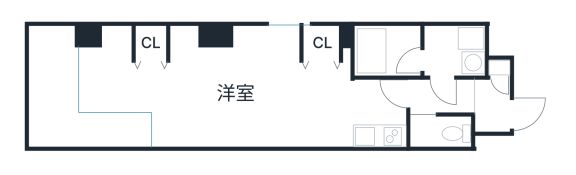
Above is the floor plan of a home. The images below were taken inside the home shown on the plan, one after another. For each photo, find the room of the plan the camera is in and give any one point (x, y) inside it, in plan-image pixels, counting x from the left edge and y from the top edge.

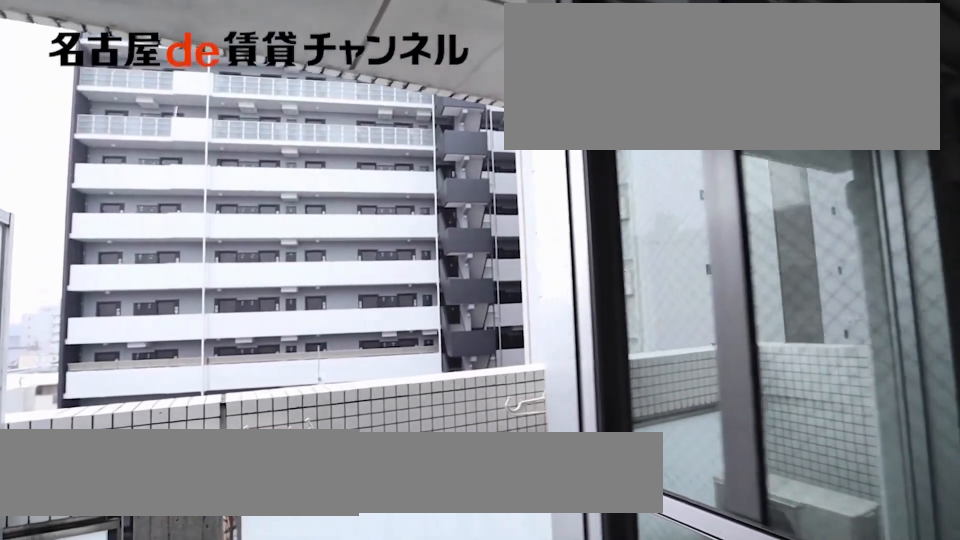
(76, 101)
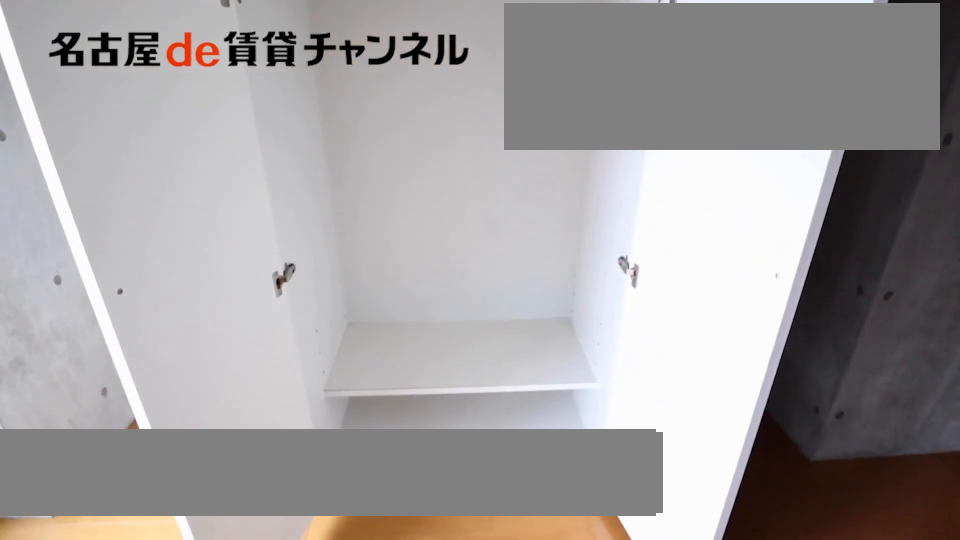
(149, 43)
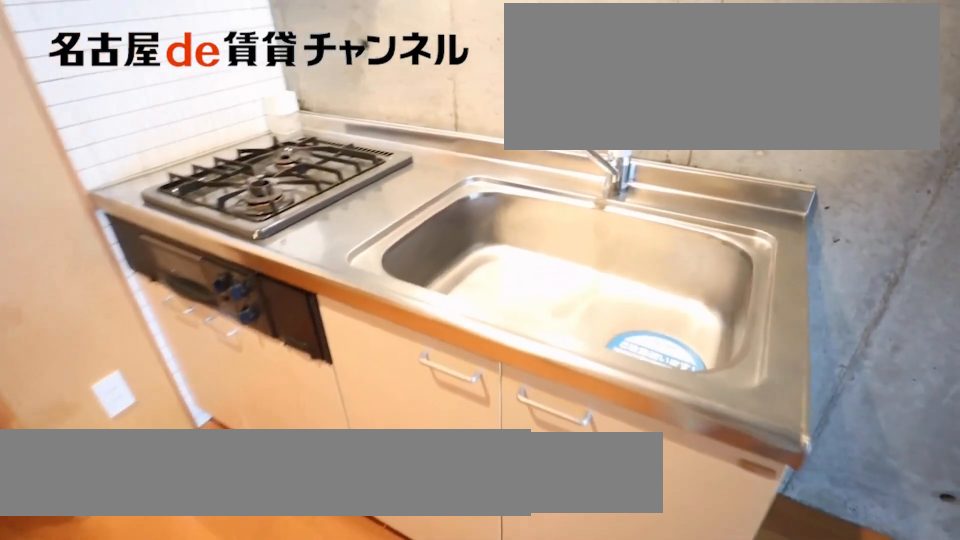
(380, 134)
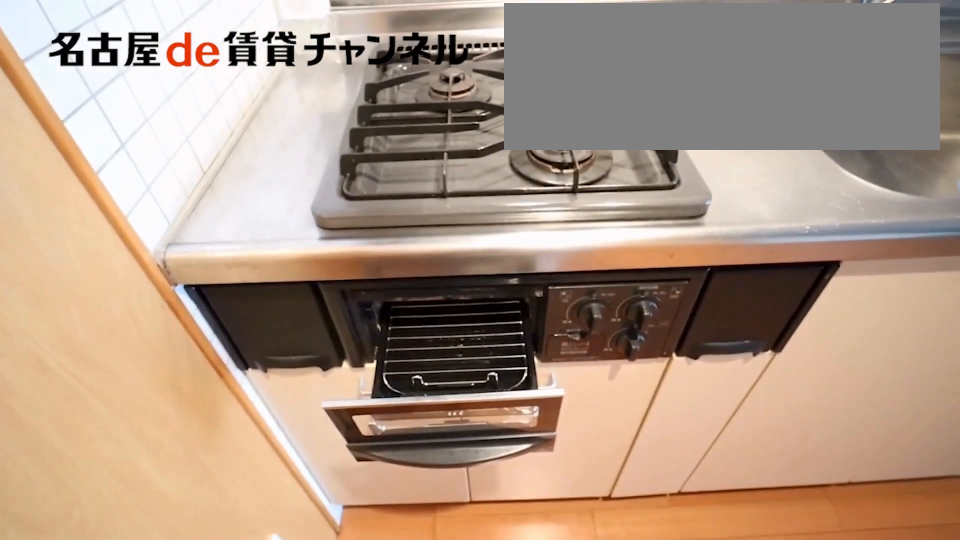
(380, 134)
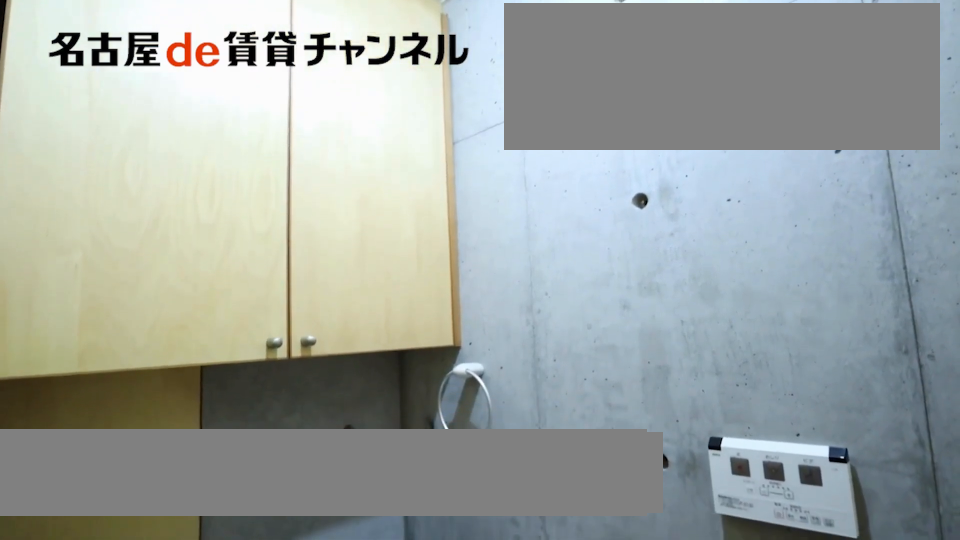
(441, 132)
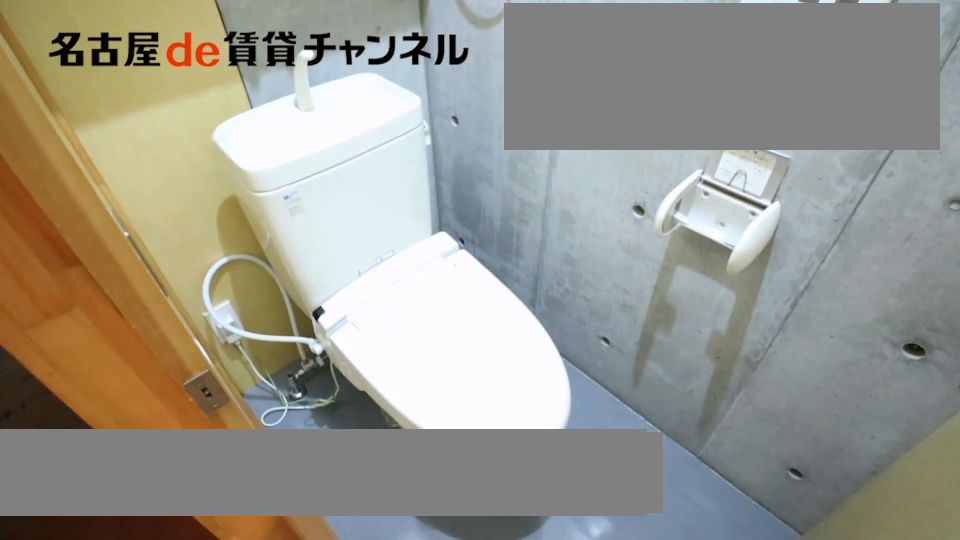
(441, 132)
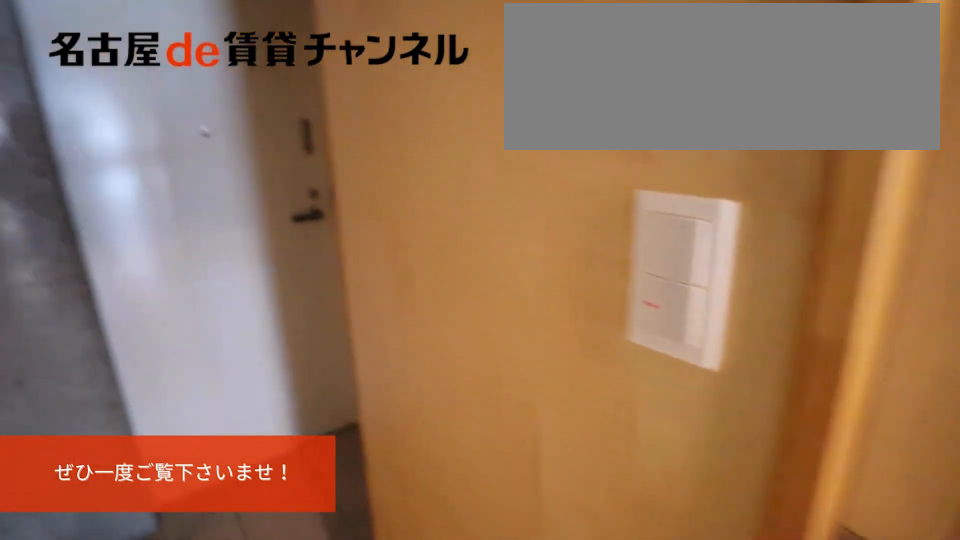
(493, 106)
